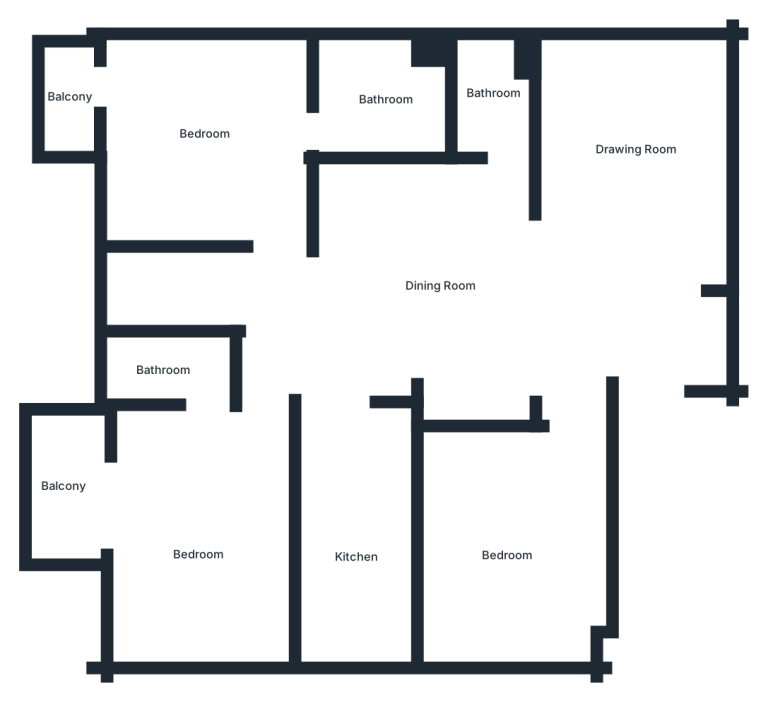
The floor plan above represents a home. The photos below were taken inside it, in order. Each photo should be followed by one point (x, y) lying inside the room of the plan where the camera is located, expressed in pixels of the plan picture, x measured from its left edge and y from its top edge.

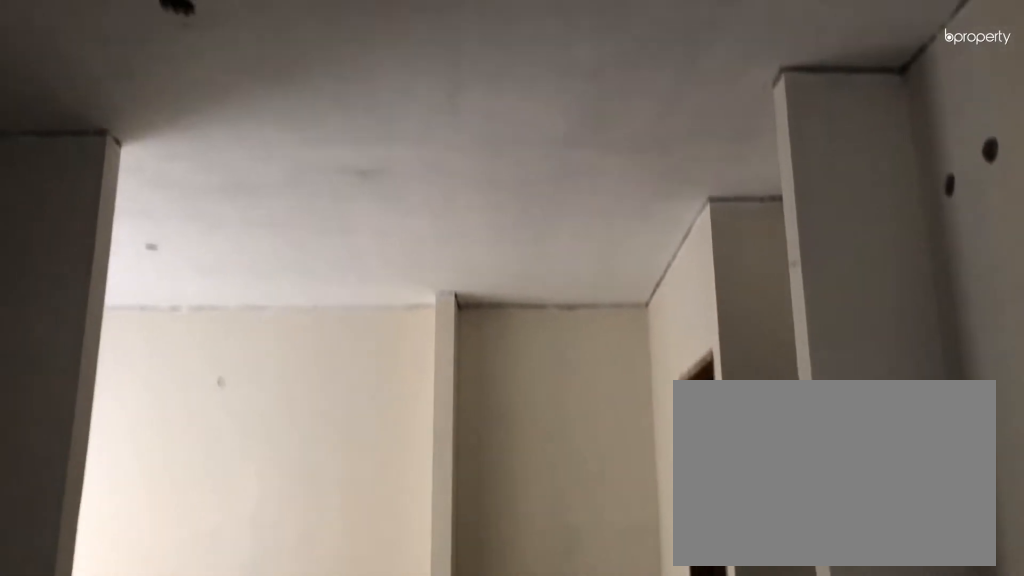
(418, 278)
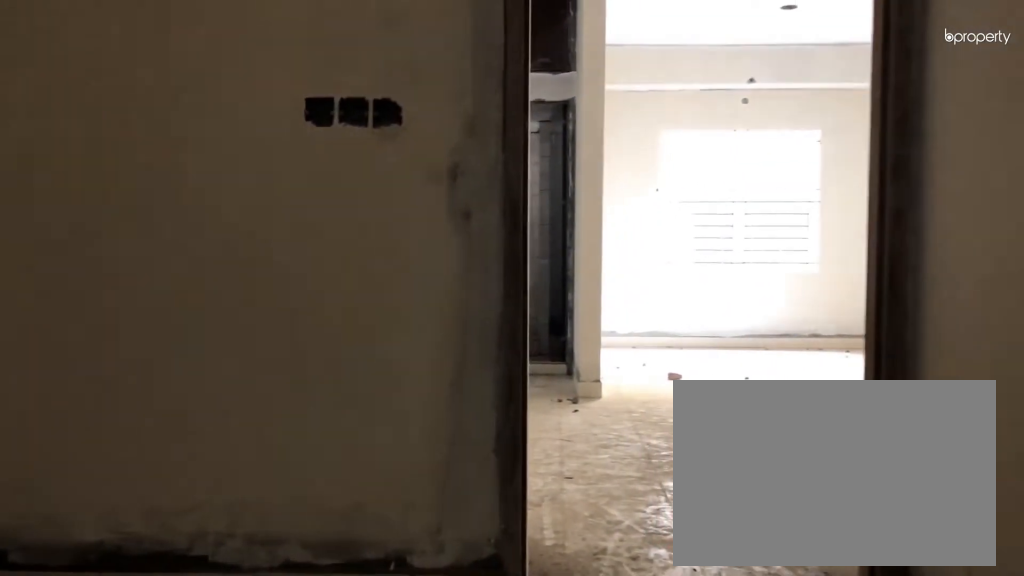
(514, 551)
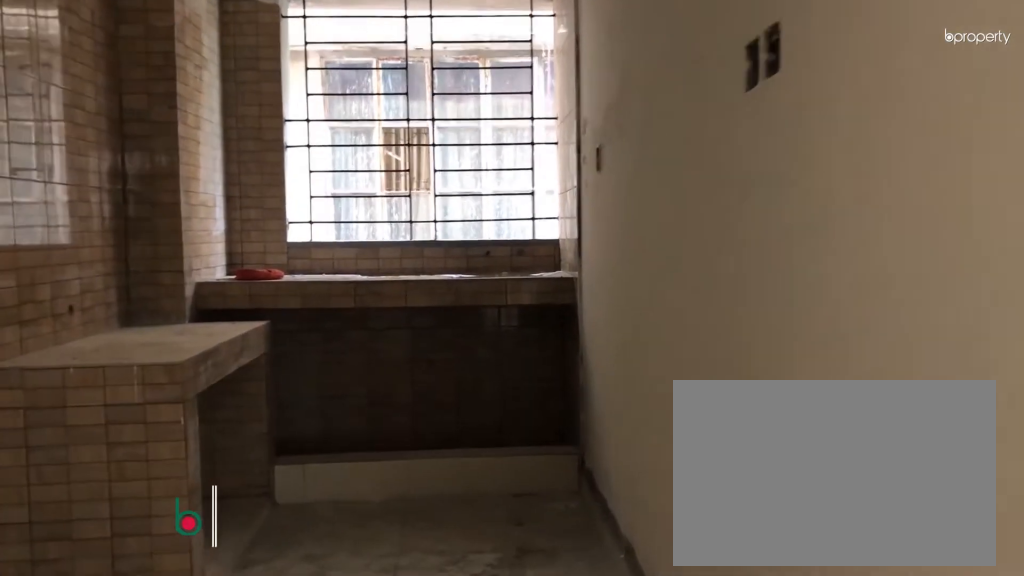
(364, 553)
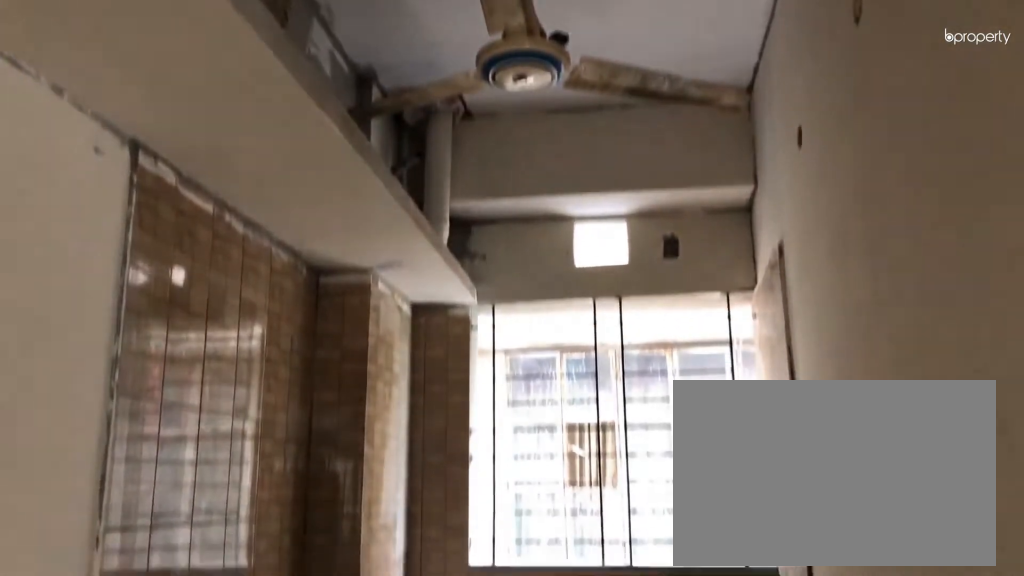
(364, 553)
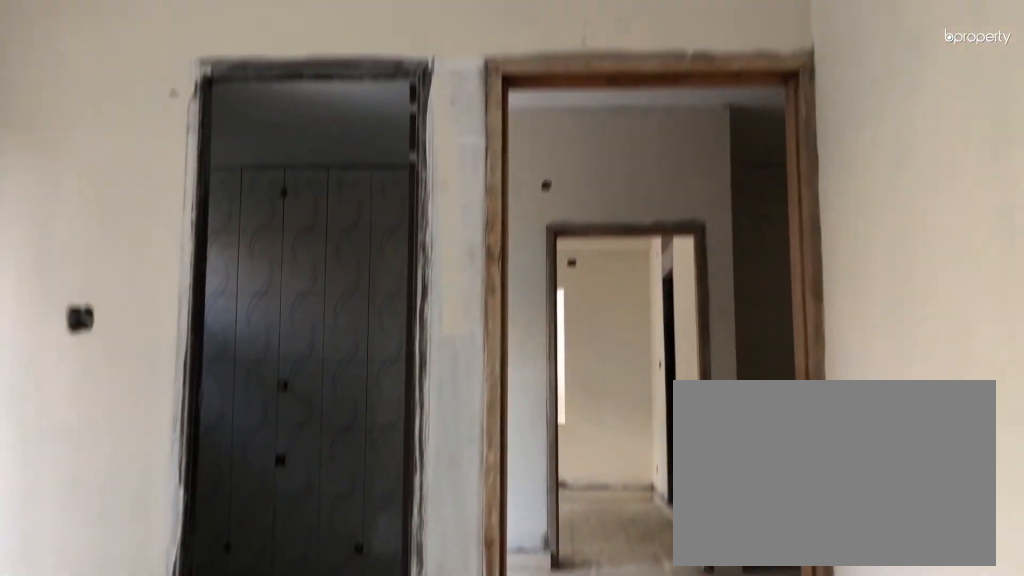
(197, 528)
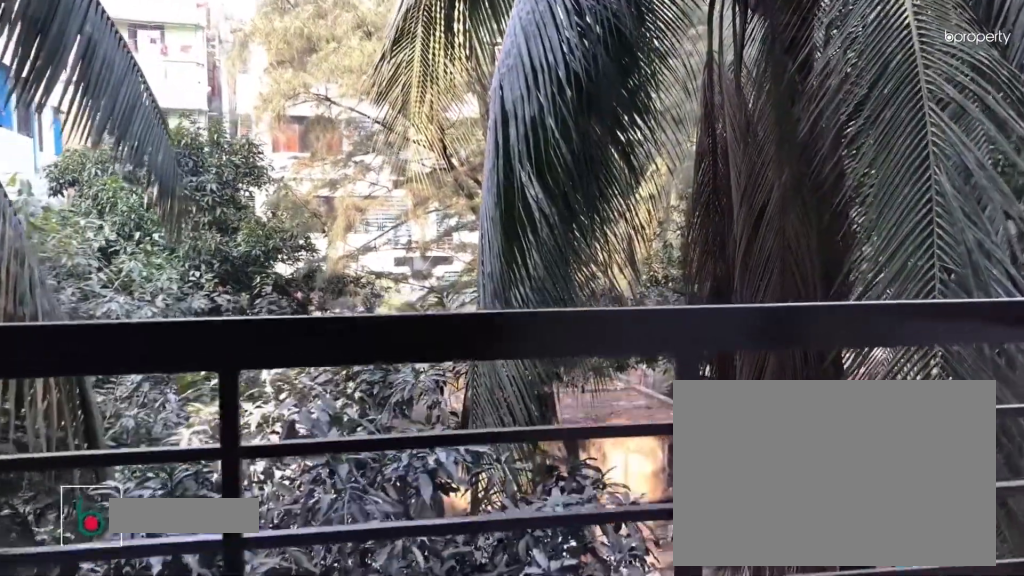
(63, 482)
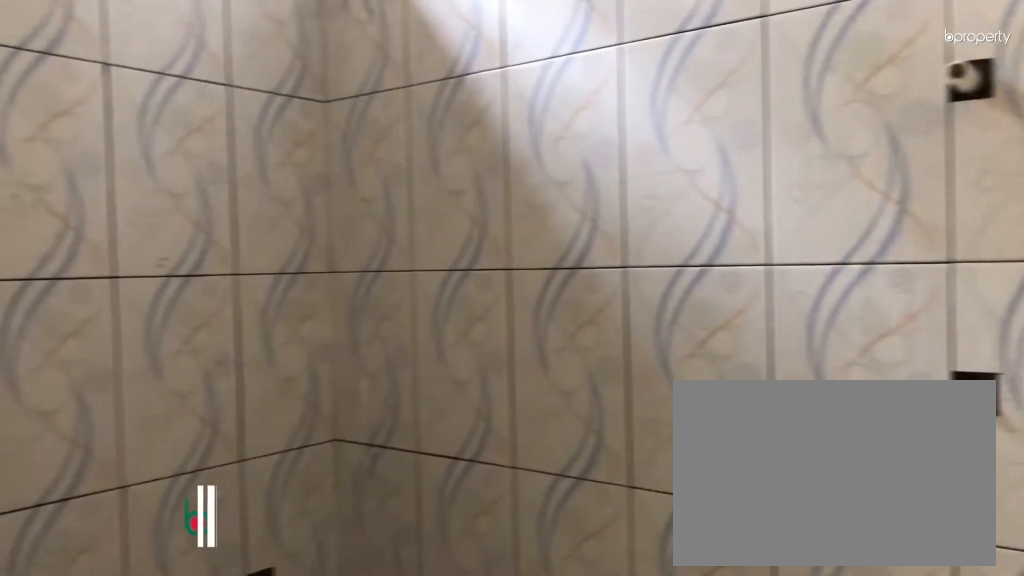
(159, 374)
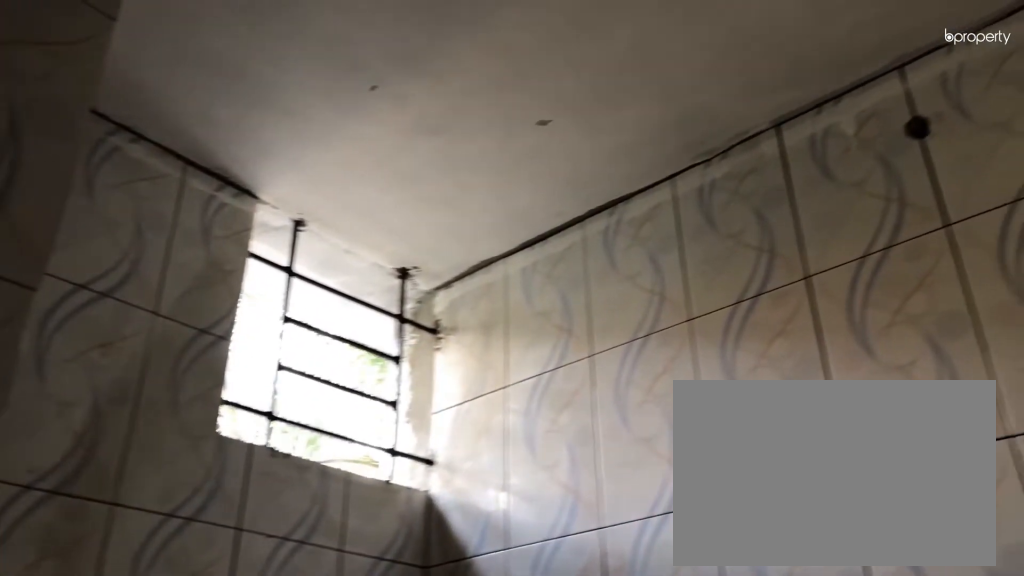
(159, 374)
